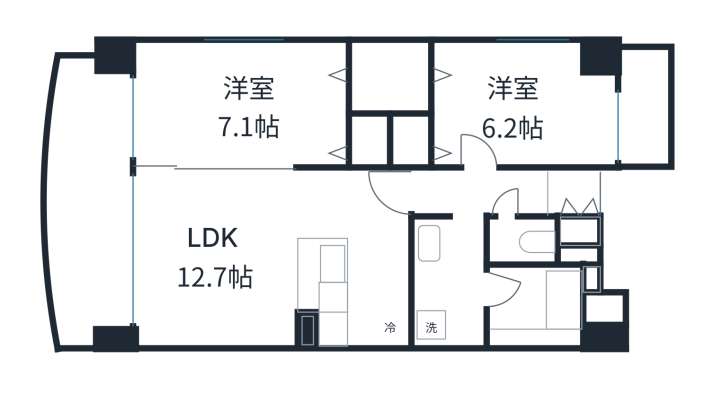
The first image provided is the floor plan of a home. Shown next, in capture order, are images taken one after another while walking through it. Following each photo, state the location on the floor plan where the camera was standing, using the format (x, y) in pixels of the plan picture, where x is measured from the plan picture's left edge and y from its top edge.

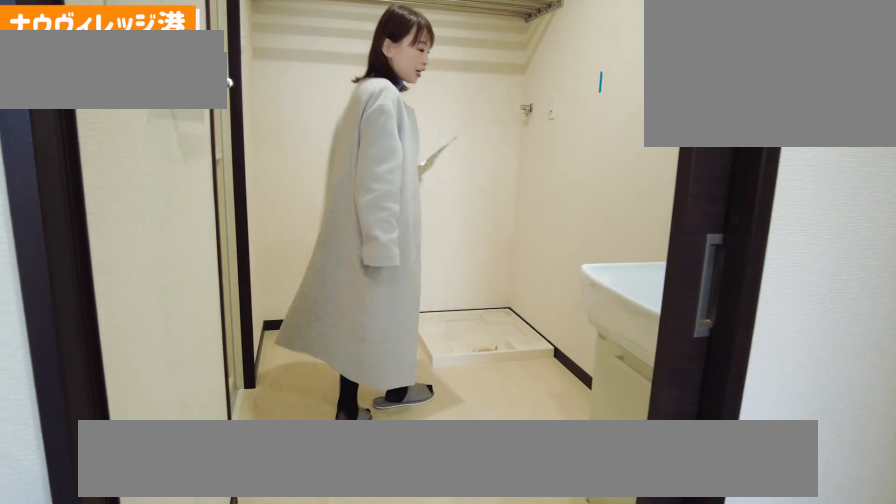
(453, 284)
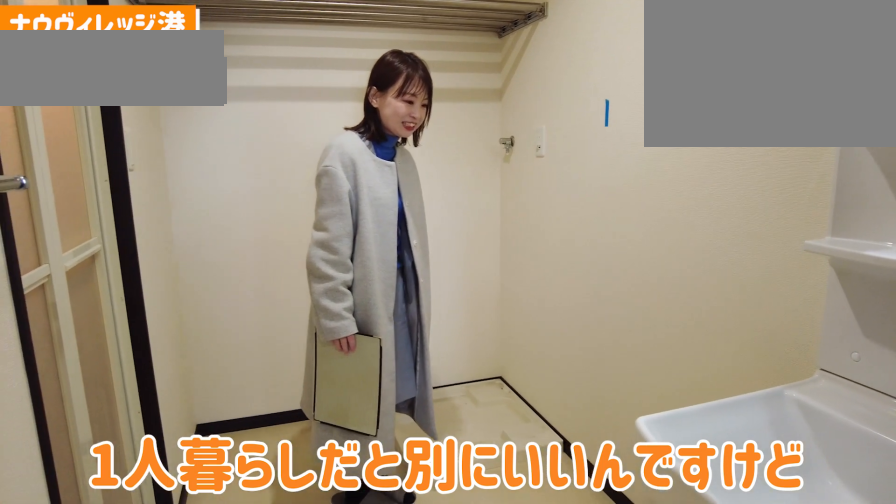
(453, 285)
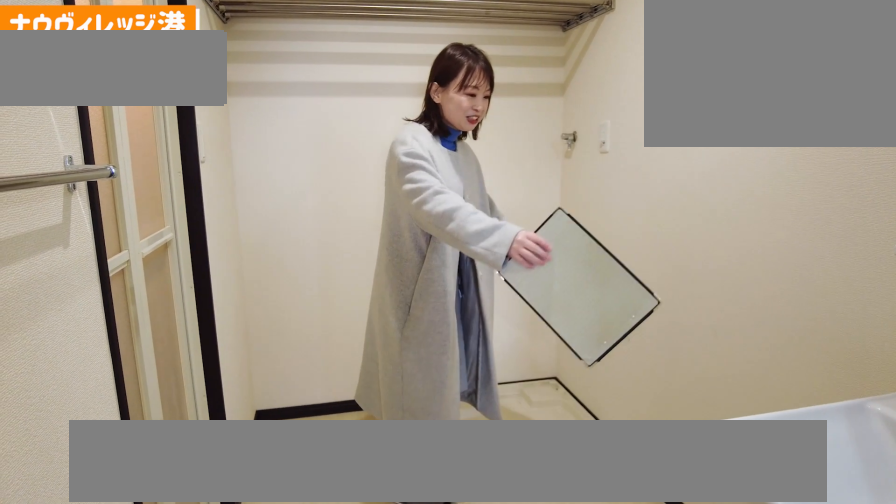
(453, 284)
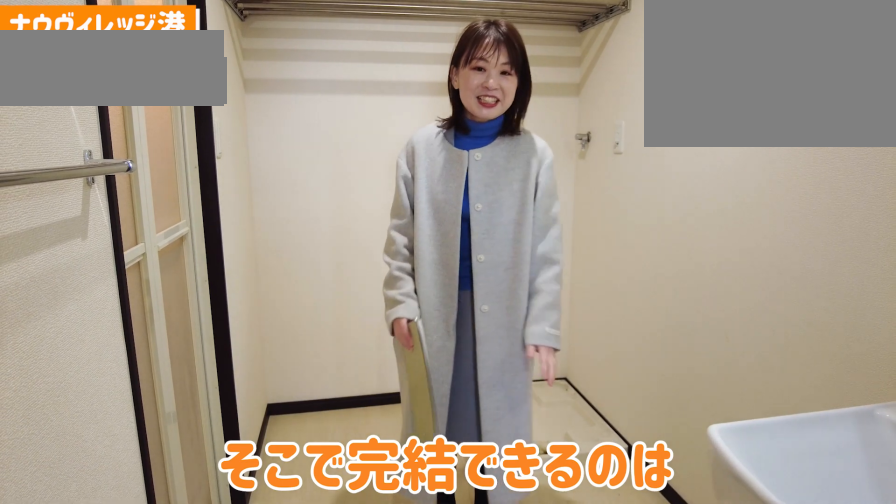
(453, 284)
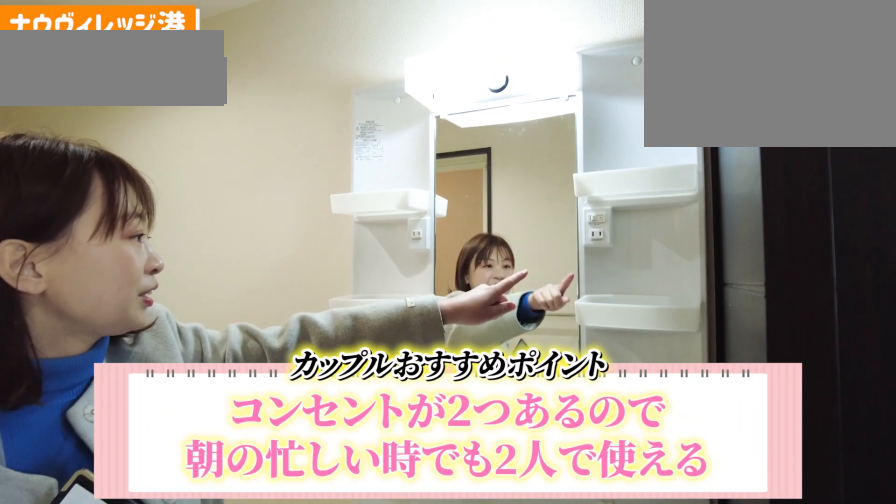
(453, 284)
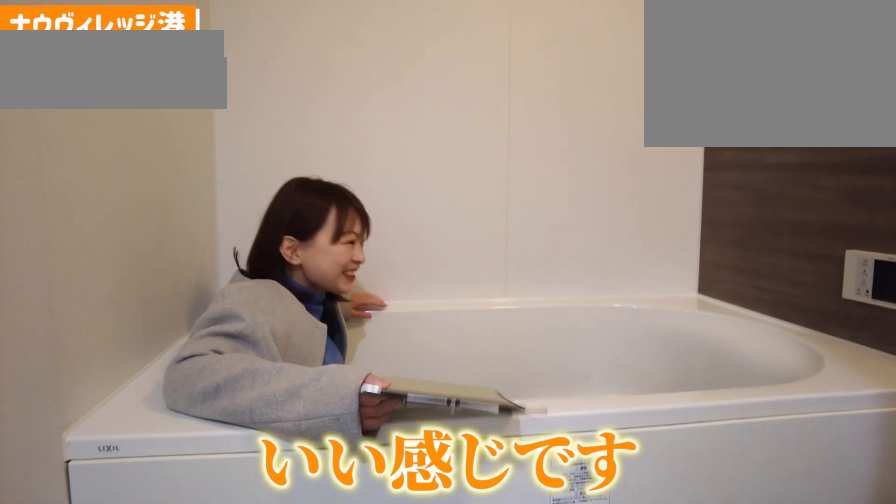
(525, 300)
